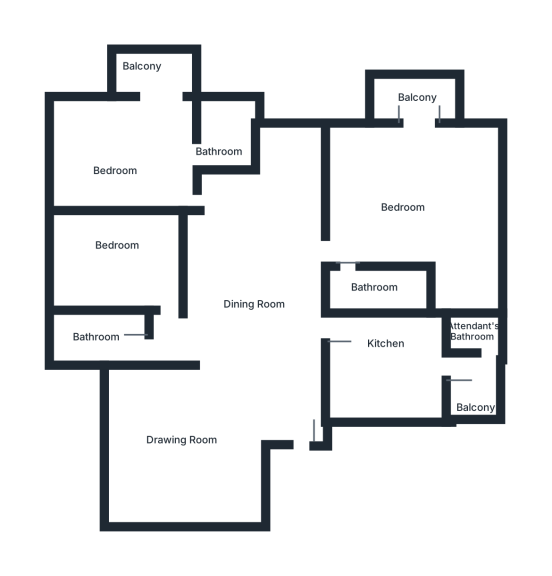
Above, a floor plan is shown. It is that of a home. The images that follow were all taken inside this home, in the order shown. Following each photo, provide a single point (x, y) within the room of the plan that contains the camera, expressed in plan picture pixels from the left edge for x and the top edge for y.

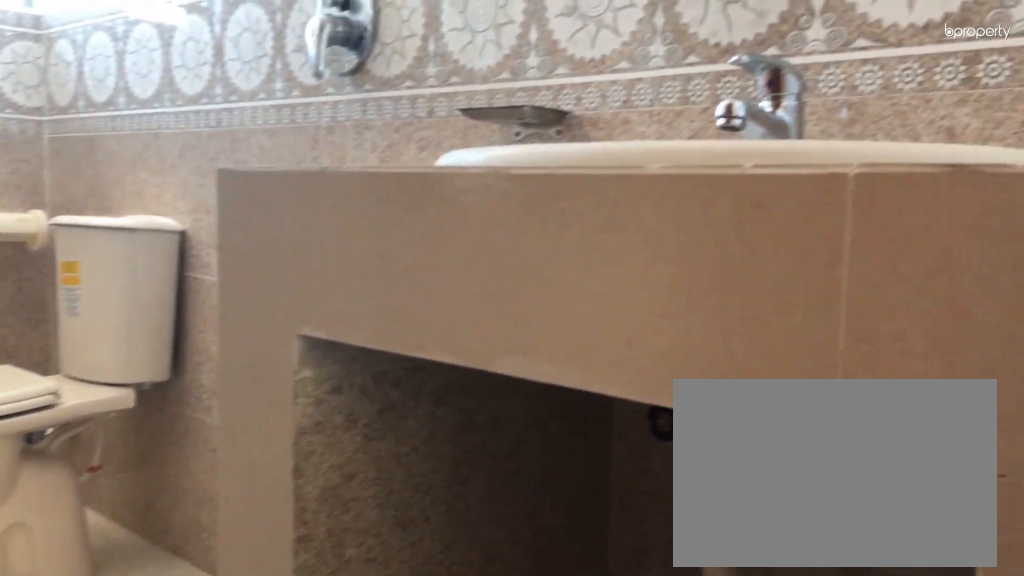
(122, 336)
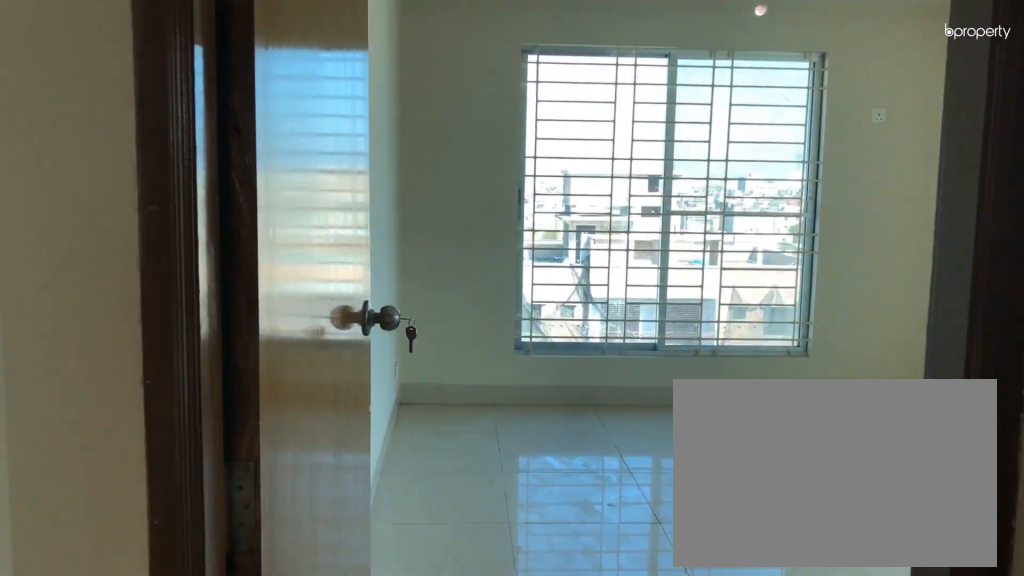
(231, 207)
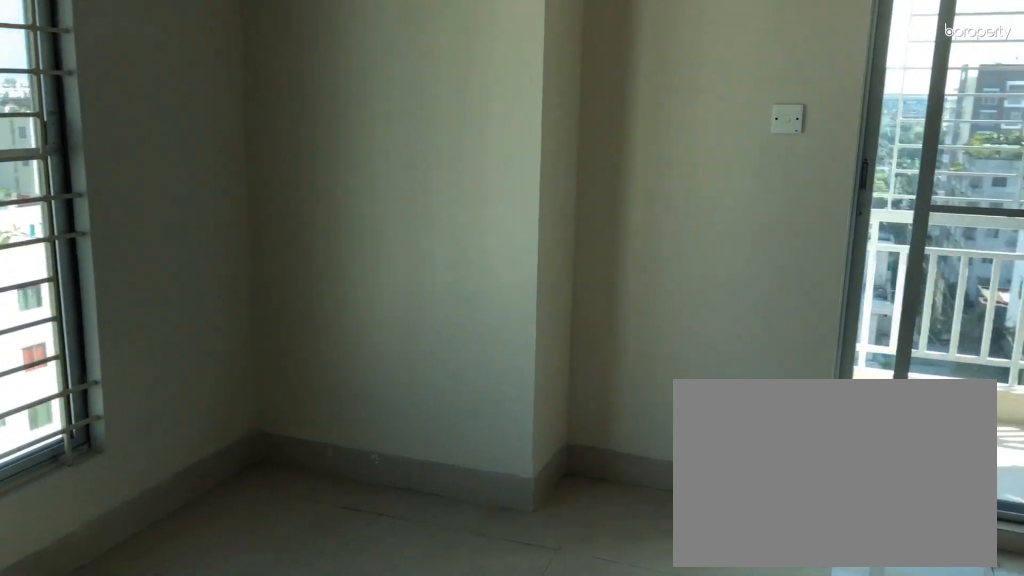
(132, 152)
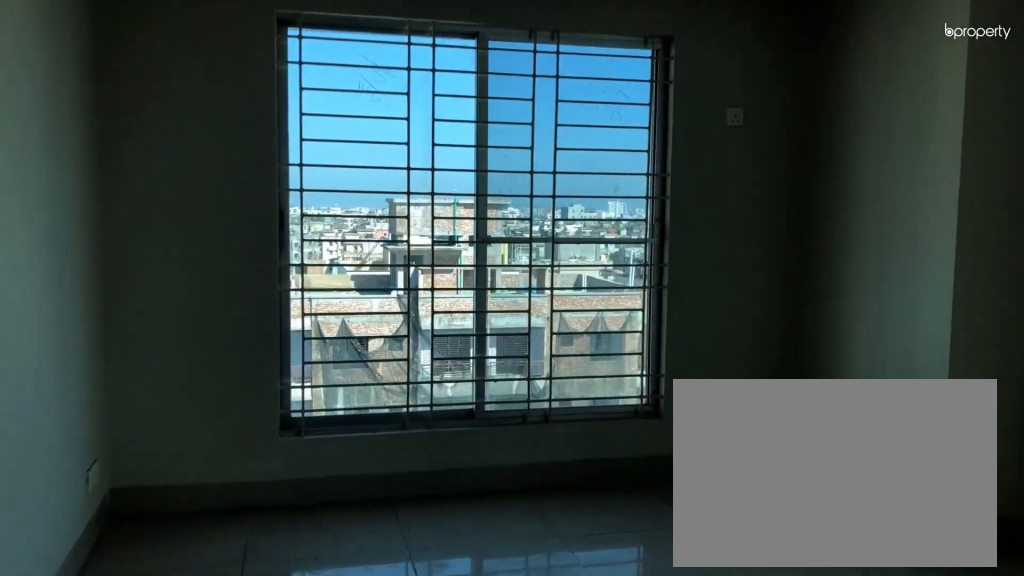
(132, 152)
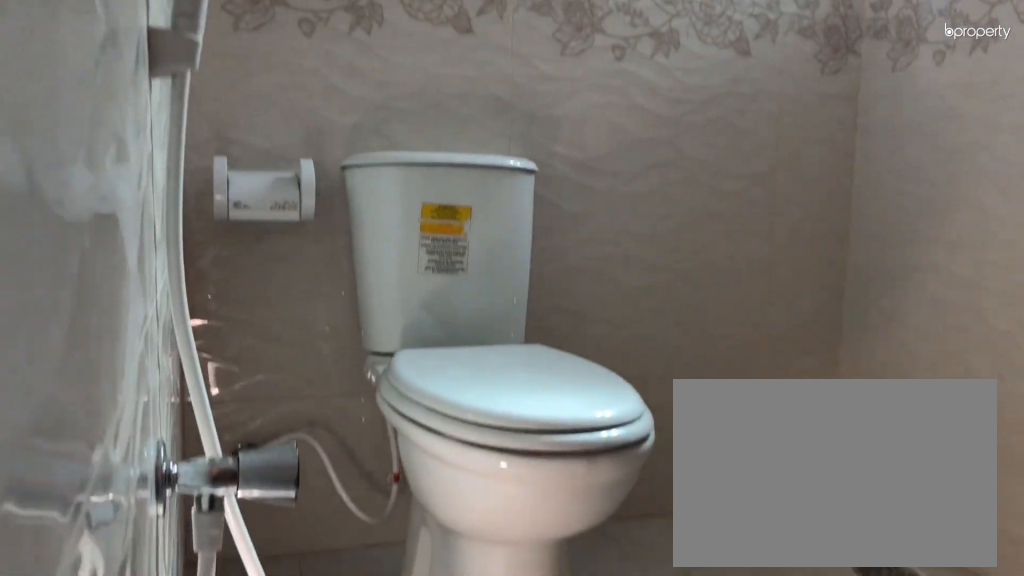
(227, 141)
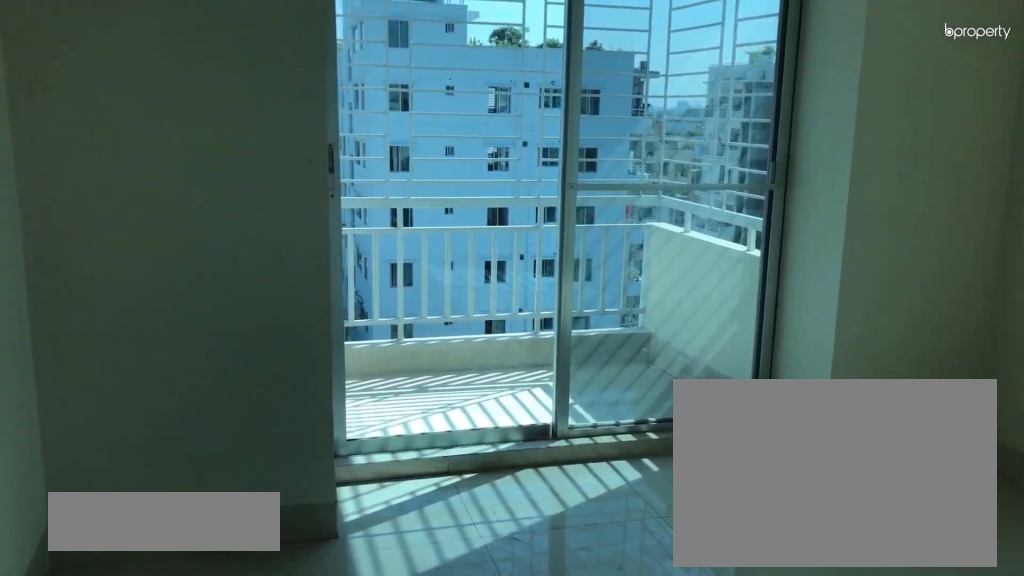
(414, 203)
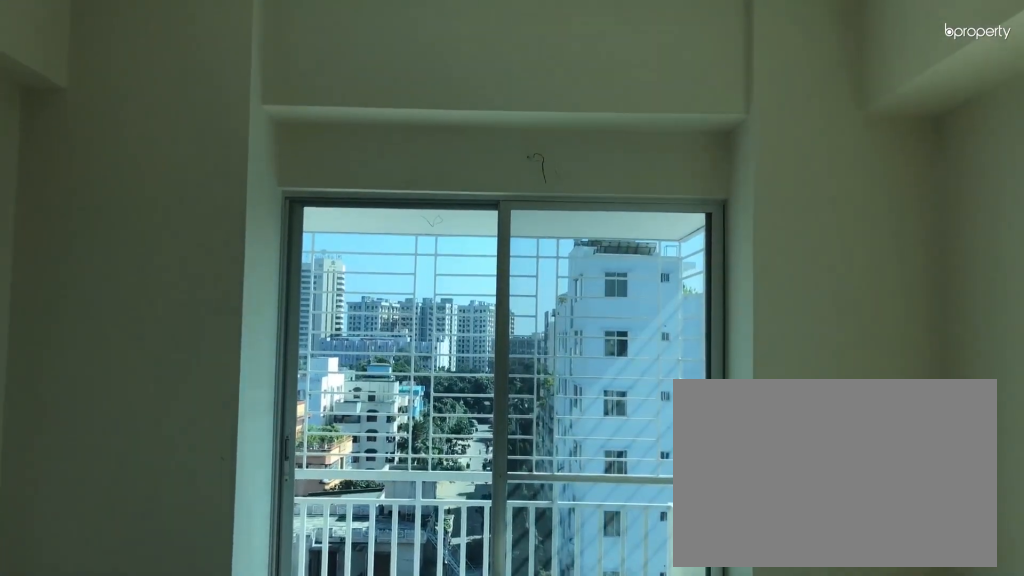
(414, 203)
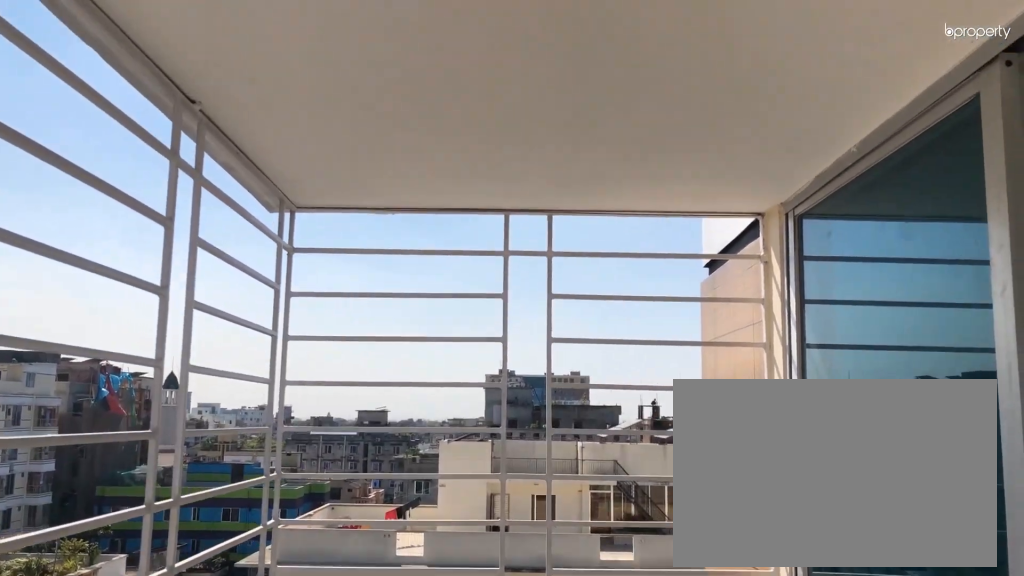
(418, 102)
